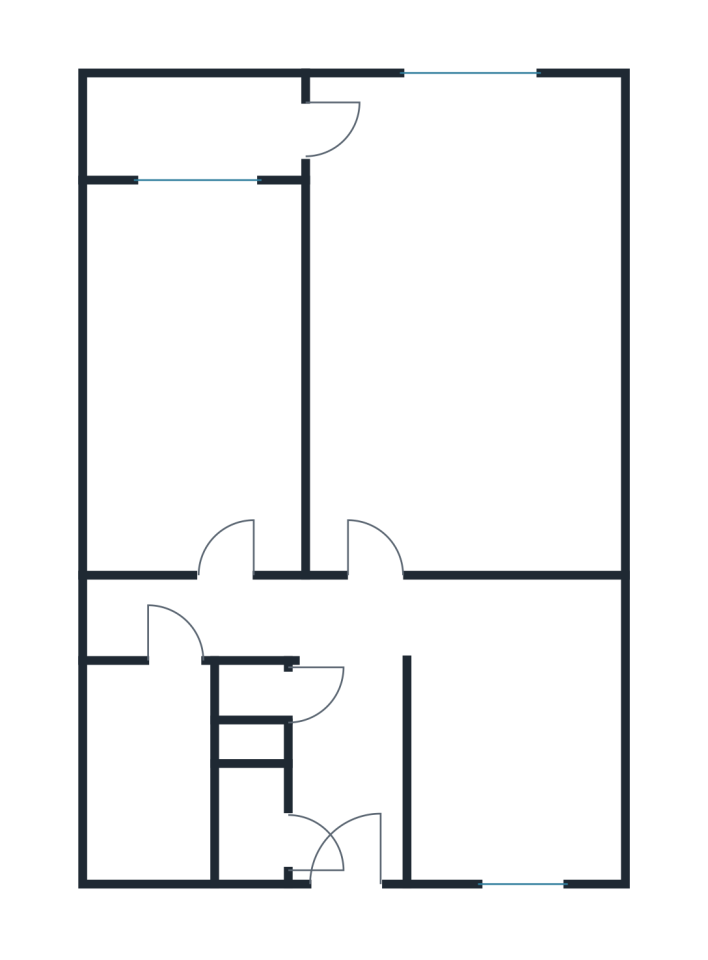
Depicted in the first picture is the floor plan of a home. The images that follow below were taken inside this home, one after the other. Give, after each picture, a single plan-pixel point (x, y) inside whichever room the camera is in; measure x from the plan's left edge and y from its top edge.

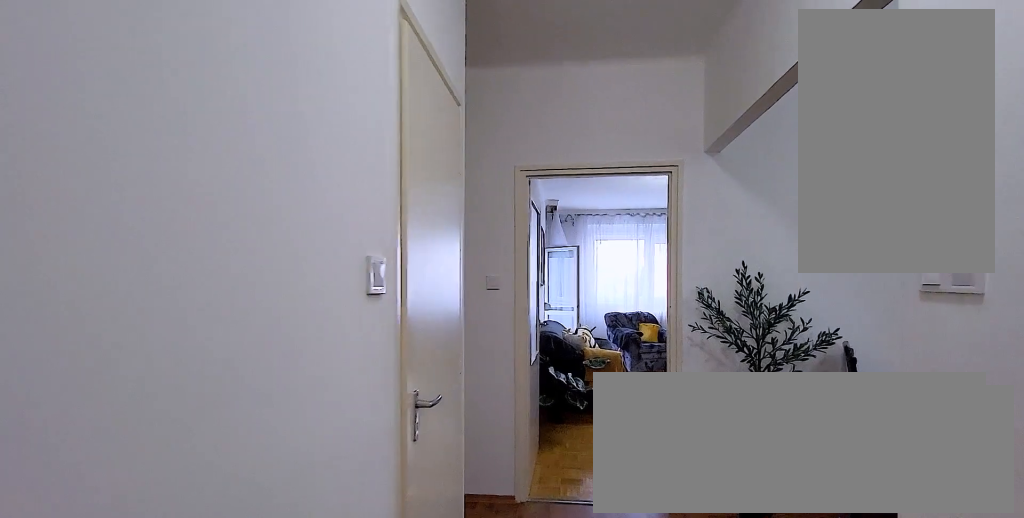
(346, 768)
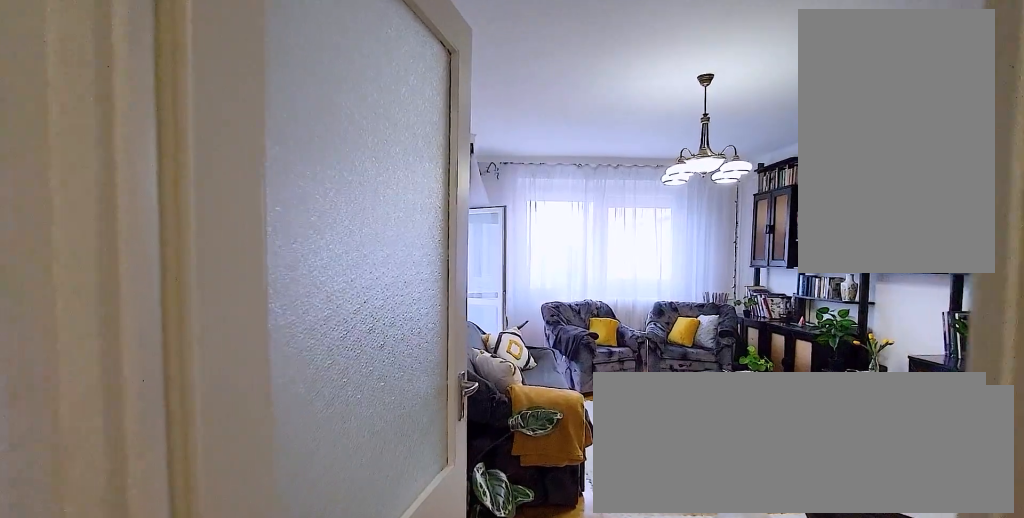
(473, 362)
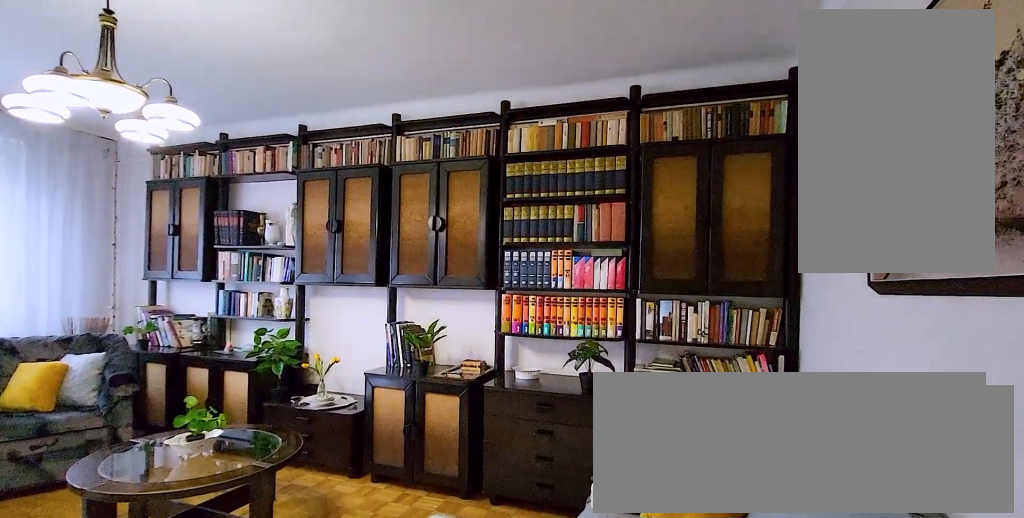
(473, 363)
